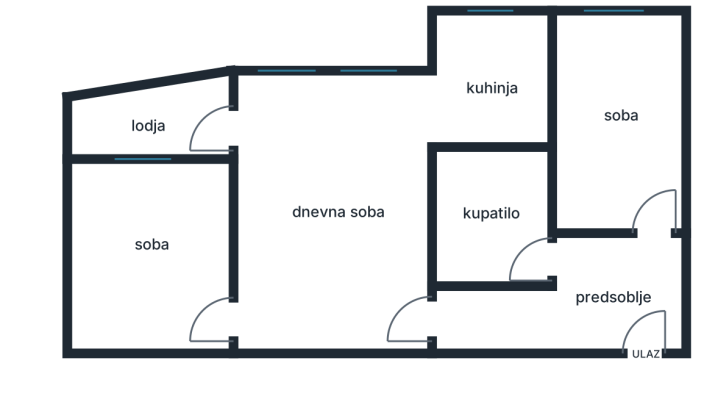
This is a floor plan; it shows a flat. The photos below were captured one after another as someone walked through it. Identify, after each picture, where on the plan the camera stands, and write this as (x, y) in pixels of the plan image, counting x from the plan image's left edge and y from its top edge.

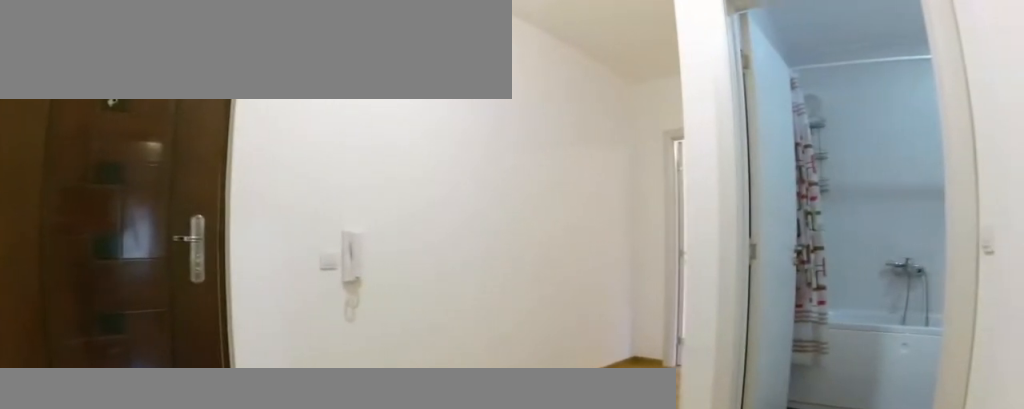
(660, 250)
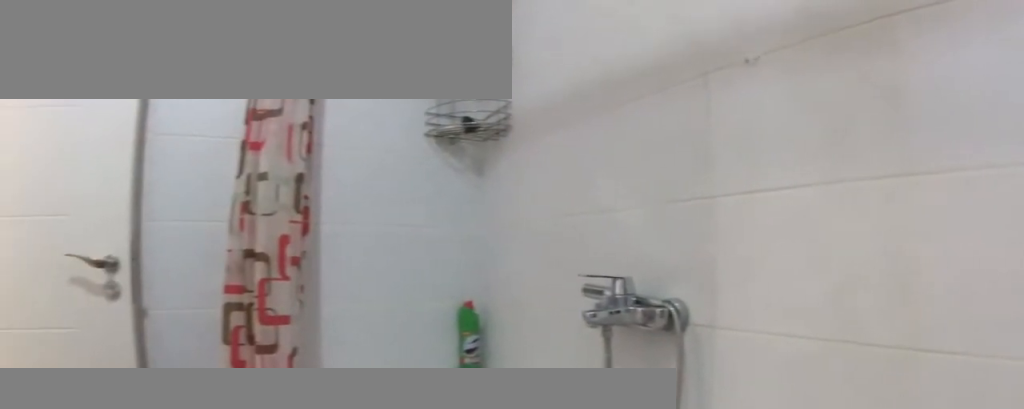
(502, 154)
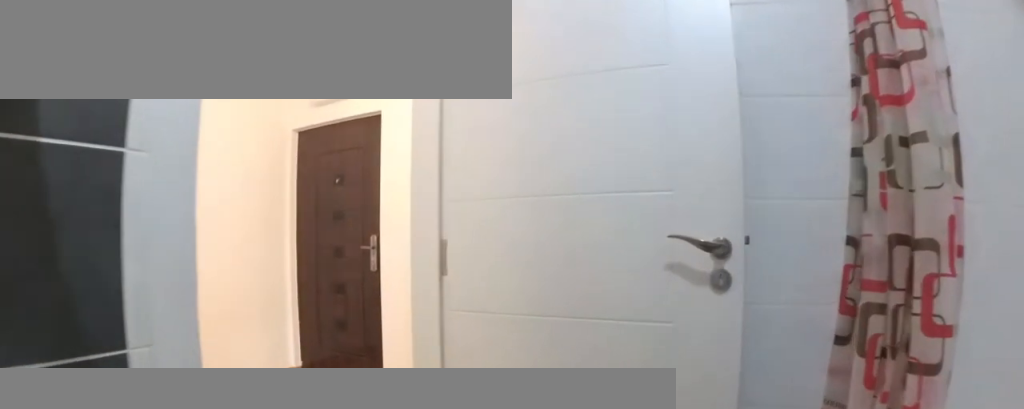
(480, 202)
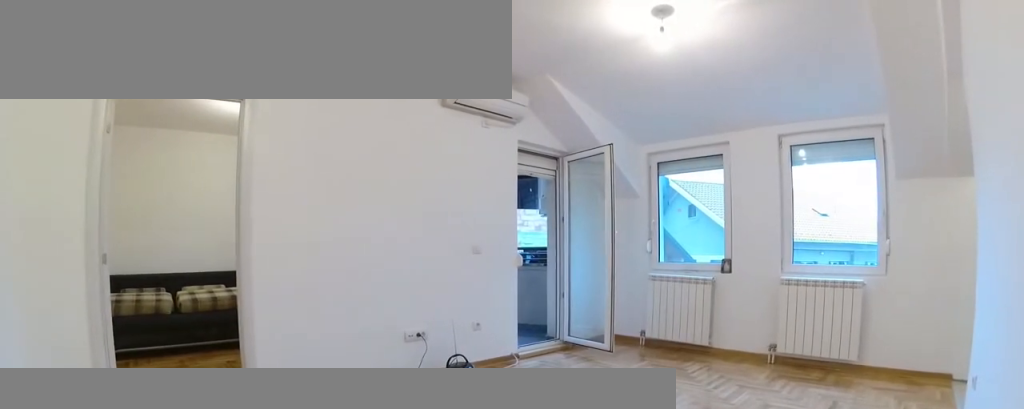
(421, 308)
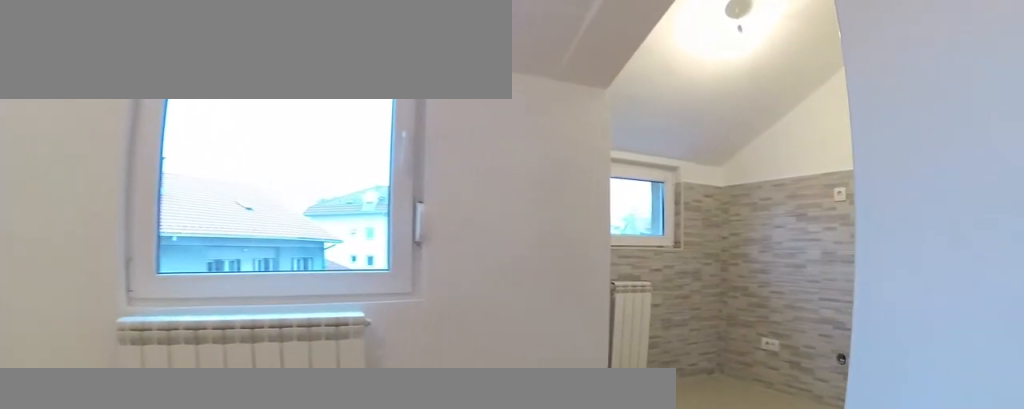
(402, 188)
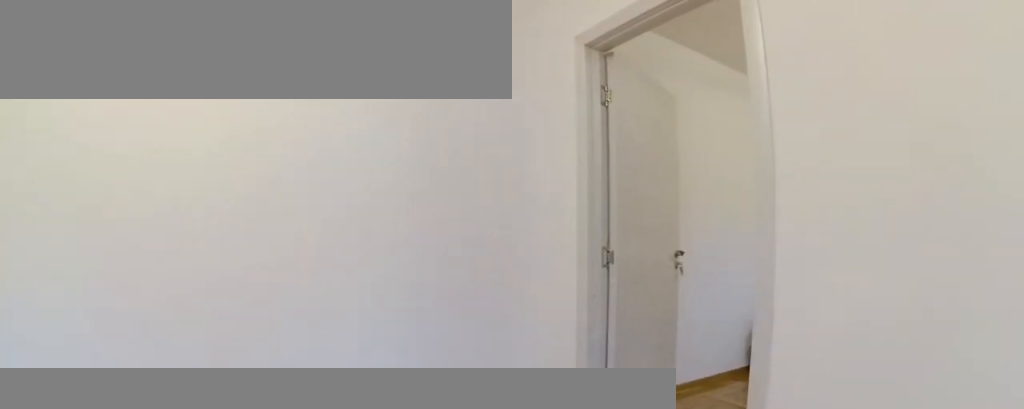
(270, 223)
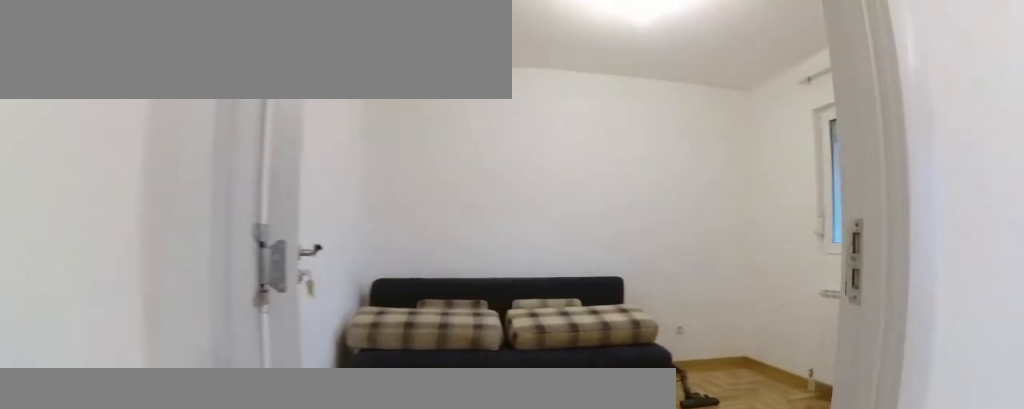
(269, 313)
